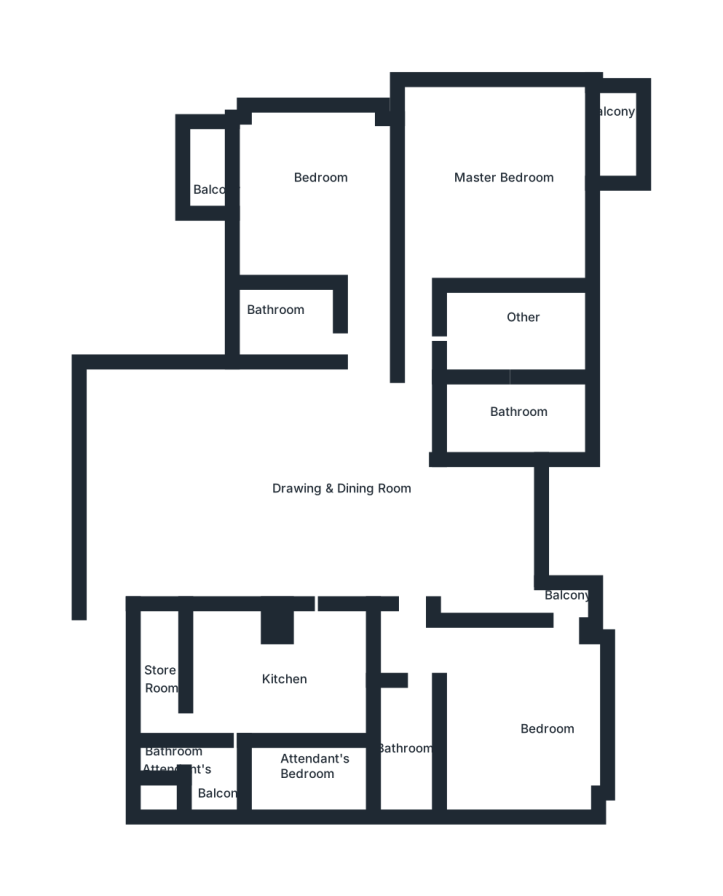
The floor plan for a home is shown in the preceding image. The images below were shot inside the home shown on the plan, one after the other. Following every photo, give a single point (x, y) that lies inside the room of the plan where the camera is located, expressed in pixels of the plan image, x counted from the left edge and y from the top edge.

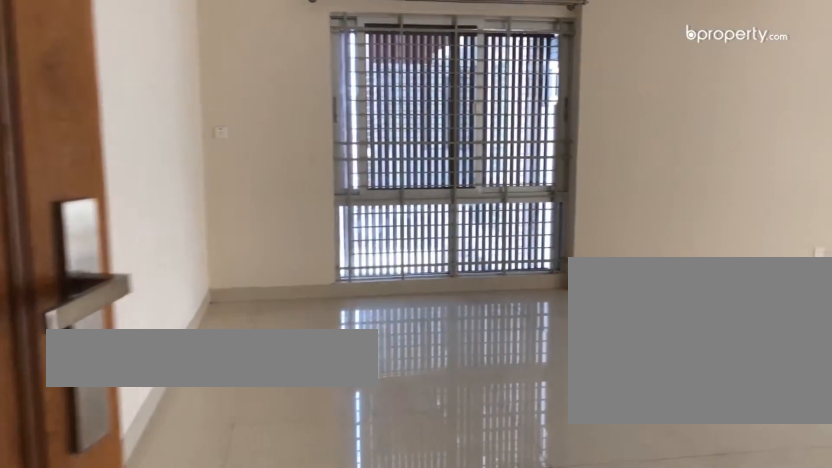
(289, 504)
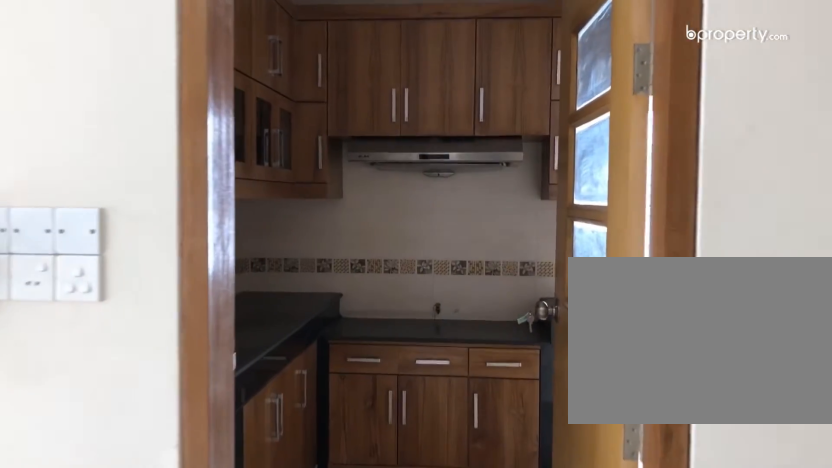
(289, 504)
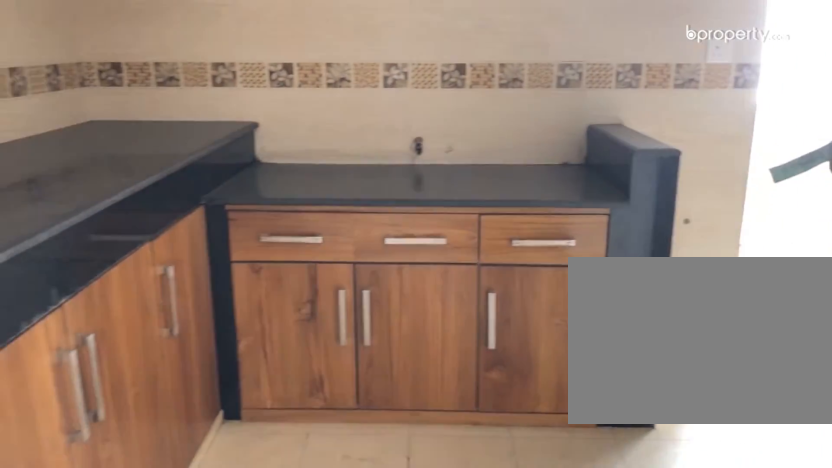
(309, 683)
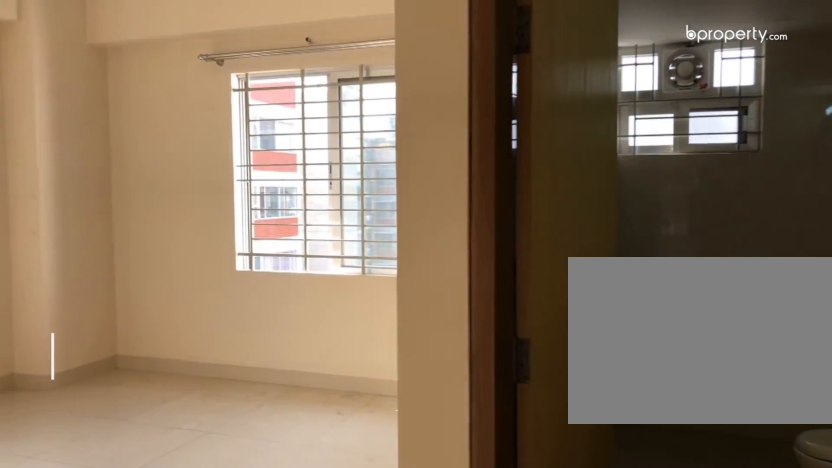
(529, 713)
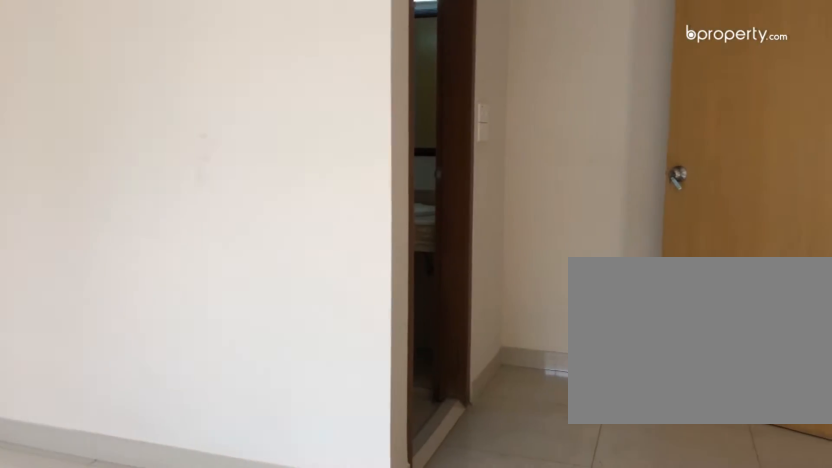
(526, 711)
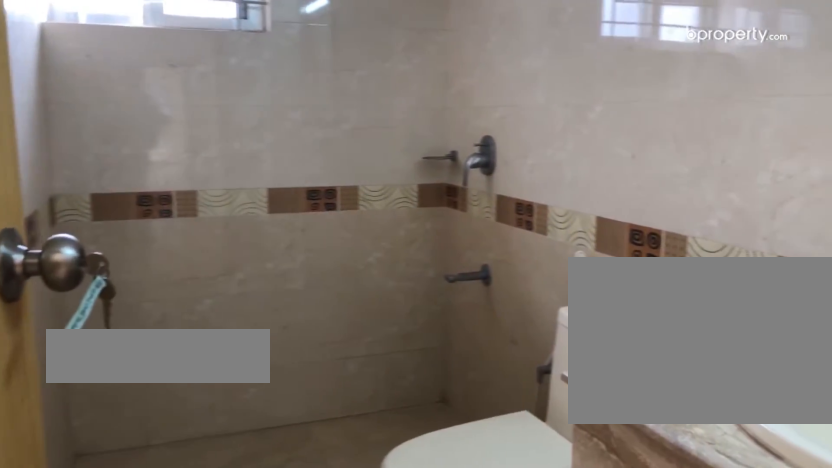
(399, 744)
